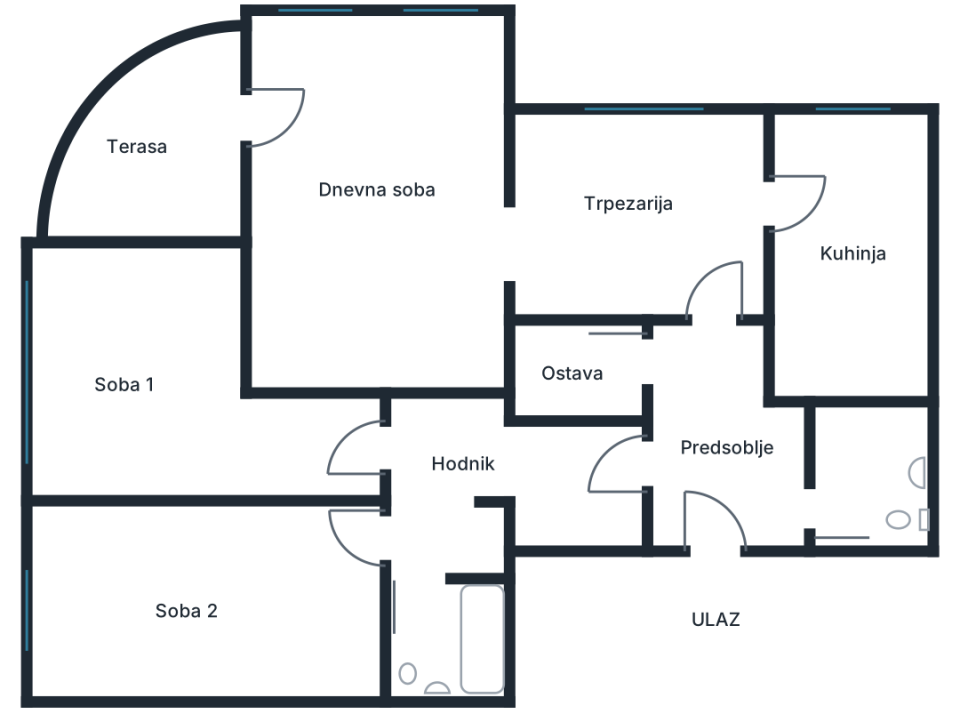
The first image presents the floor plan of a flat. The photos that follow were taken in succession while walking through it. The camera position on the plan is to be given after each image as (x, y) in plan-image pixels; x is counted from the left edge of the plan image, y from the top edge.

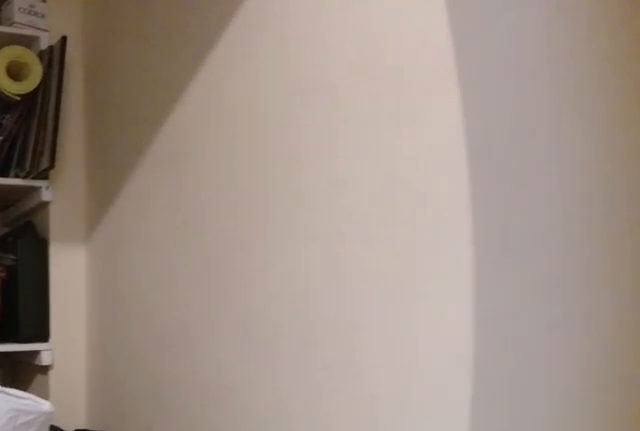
(675, 361)
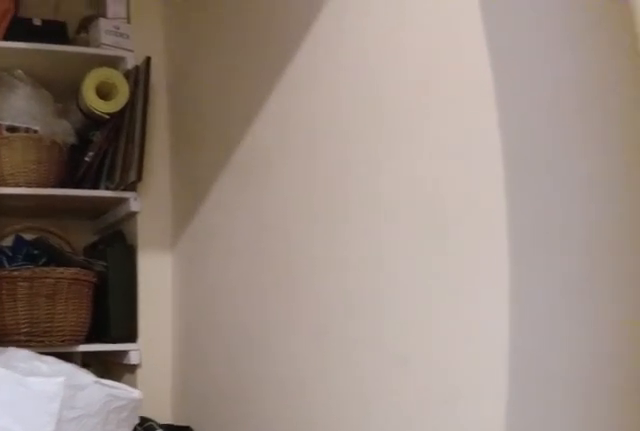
(684, 357)
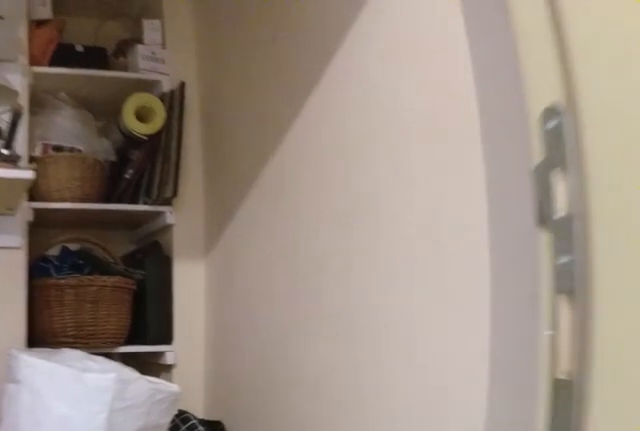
(694, 350)
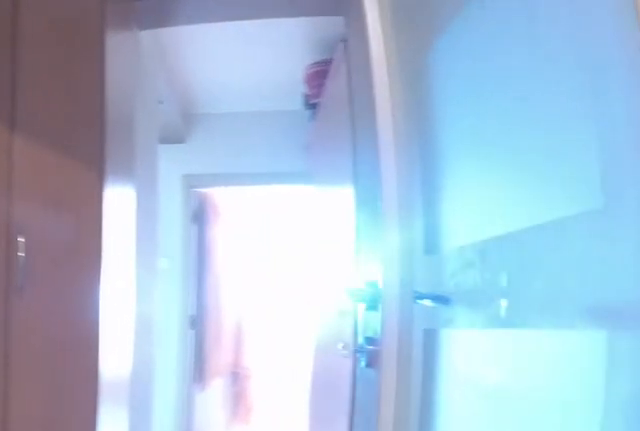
(705, 428)
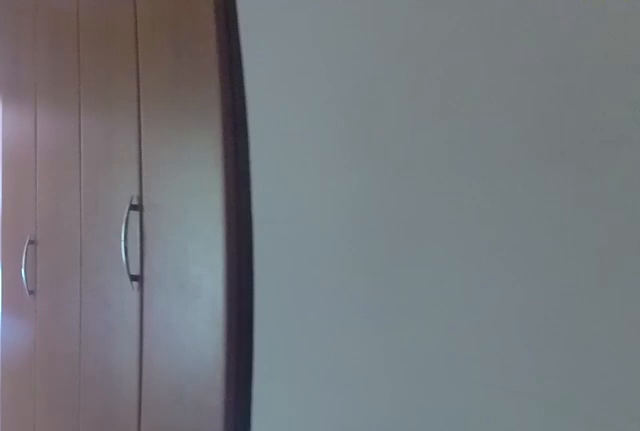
(592, 475)
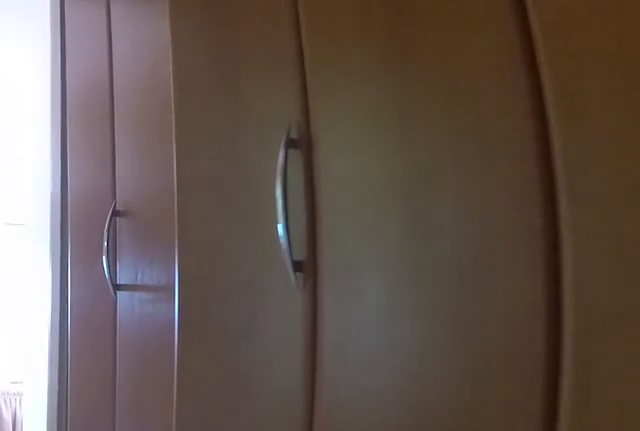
(530, 464)
